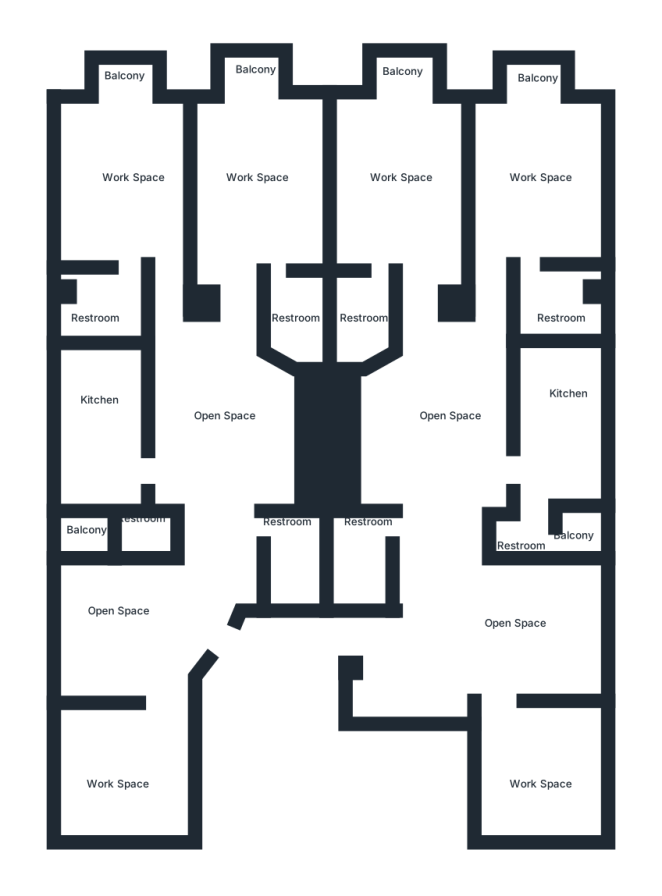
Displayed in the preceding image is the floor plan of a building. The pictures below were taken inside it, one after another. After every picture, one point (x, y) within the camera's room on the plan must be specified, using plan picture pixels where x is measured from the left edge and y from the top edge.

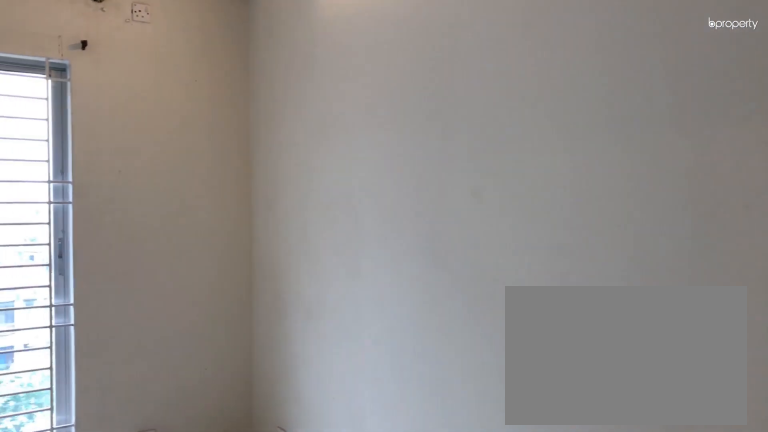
(154, 625)
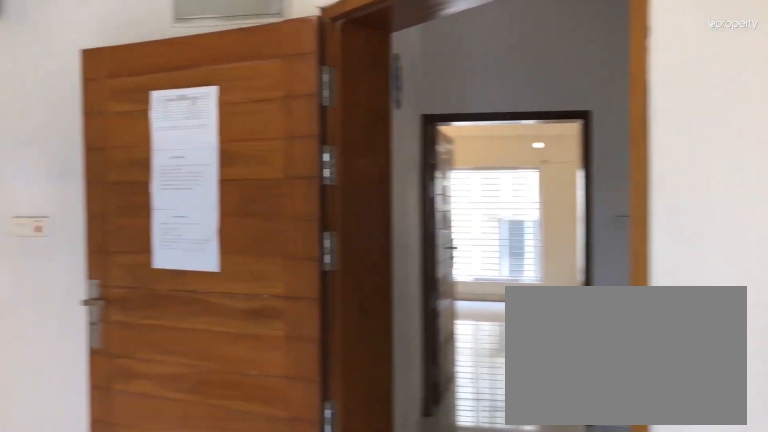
(154, 625)
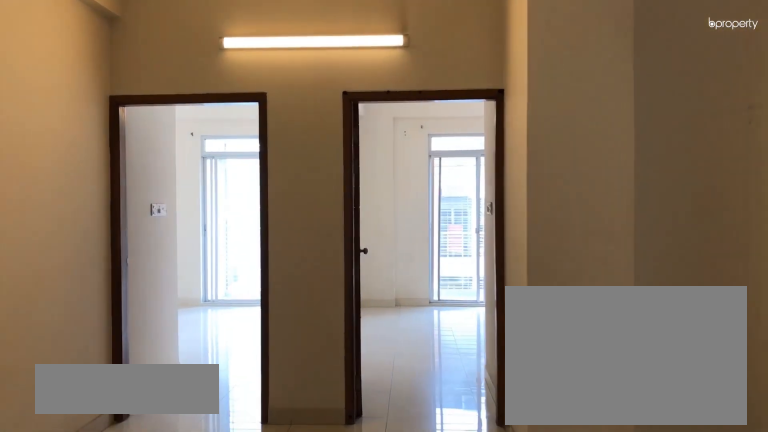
(220, 443)
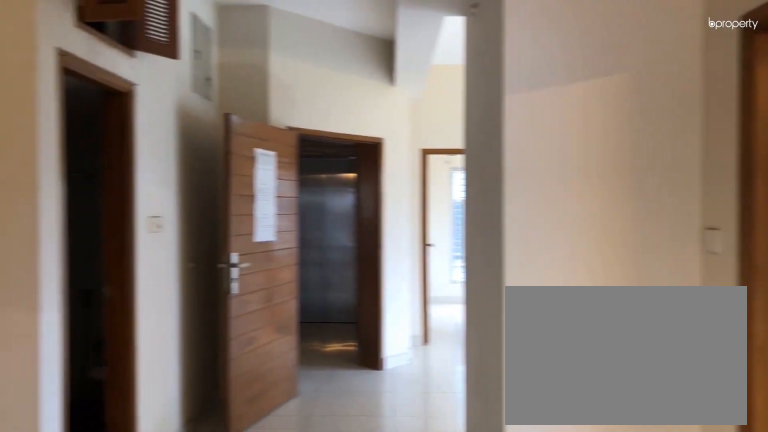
(220, 443)
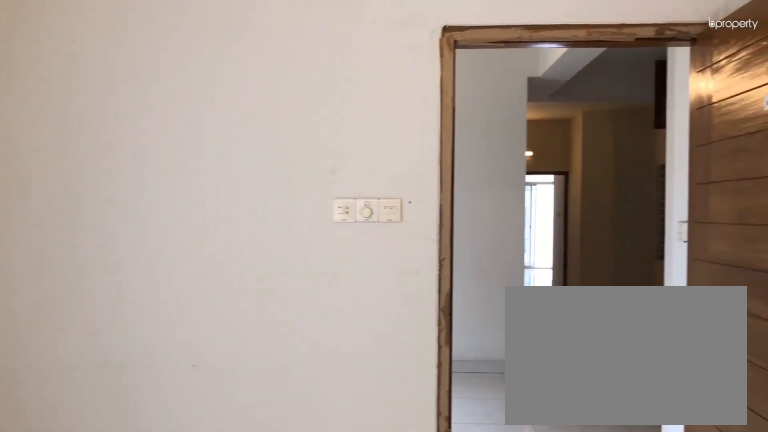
(135, 770)
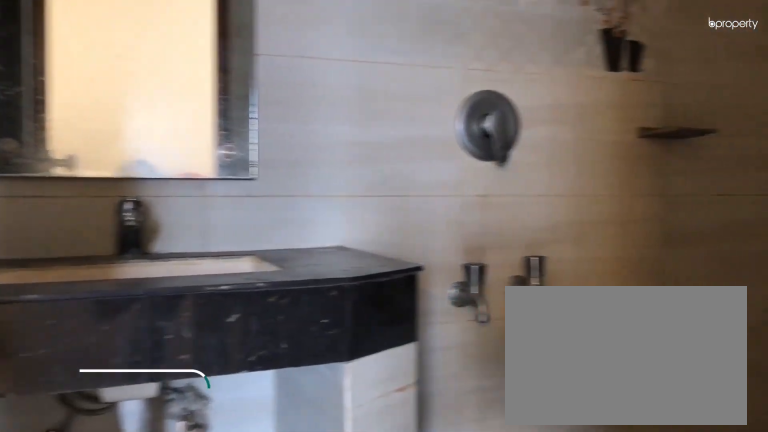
(296, 559)
